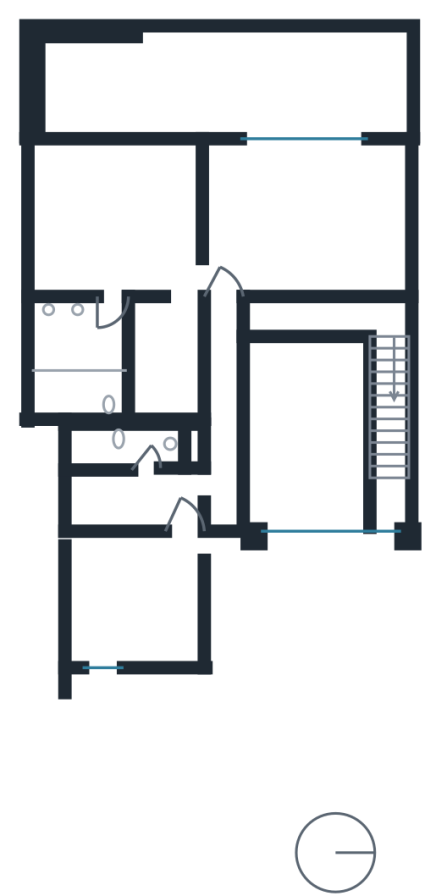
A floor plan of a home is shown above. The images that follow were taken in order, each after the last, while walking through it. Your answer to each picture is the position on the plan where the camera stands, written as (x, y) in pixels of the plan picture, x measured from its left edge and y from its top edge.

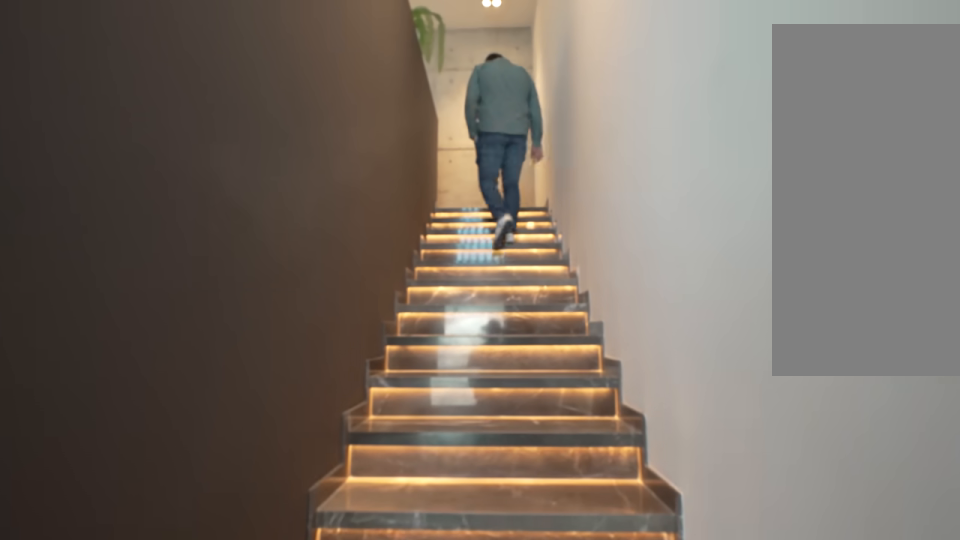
(394, 412)
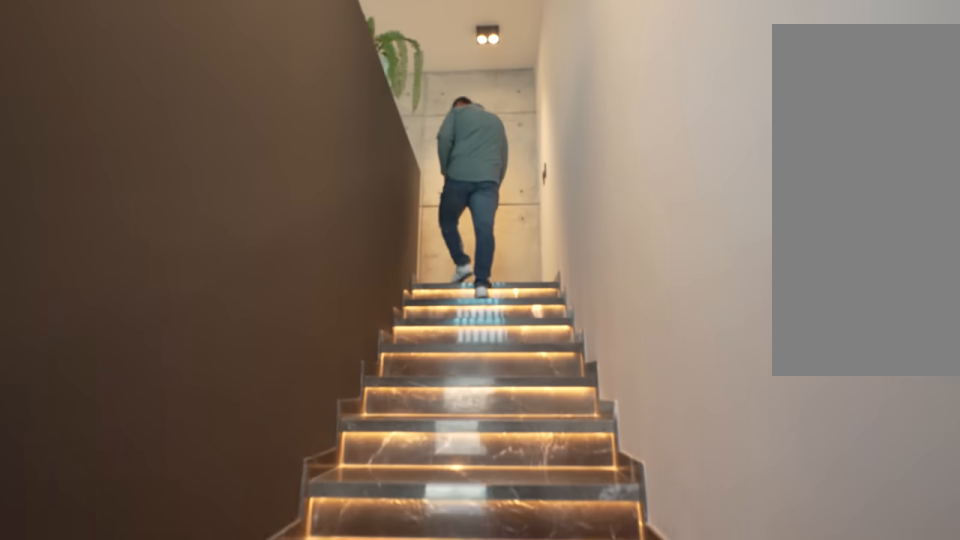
(394, 412)
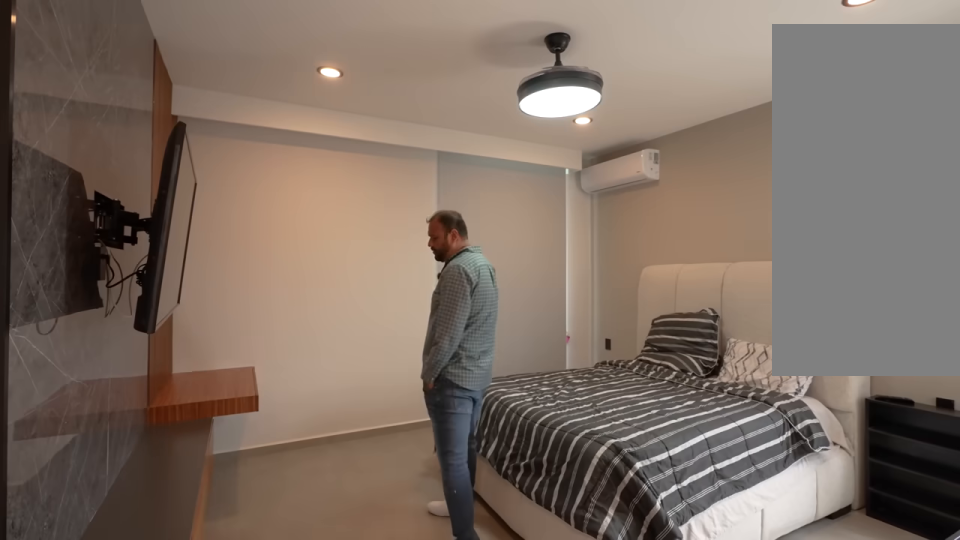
(186, 508)
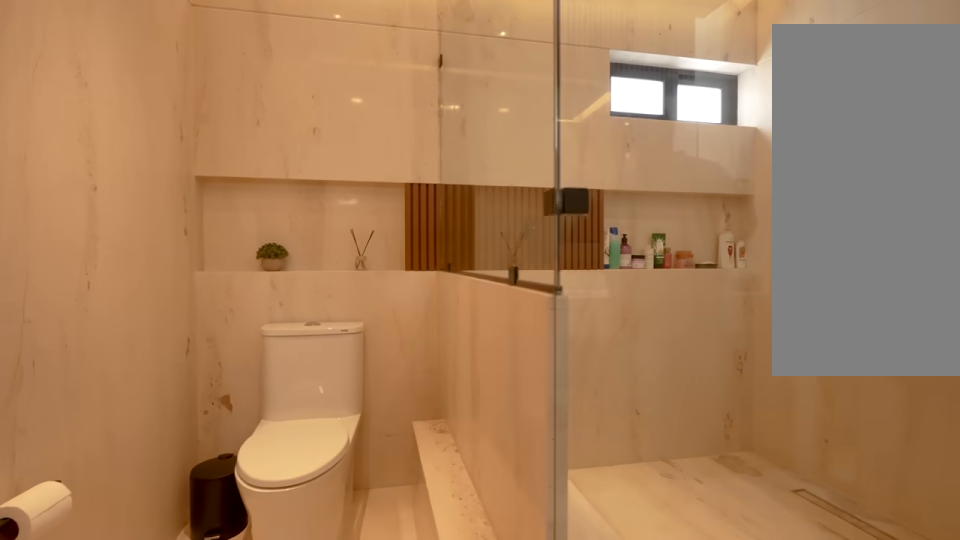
(96, 329)
